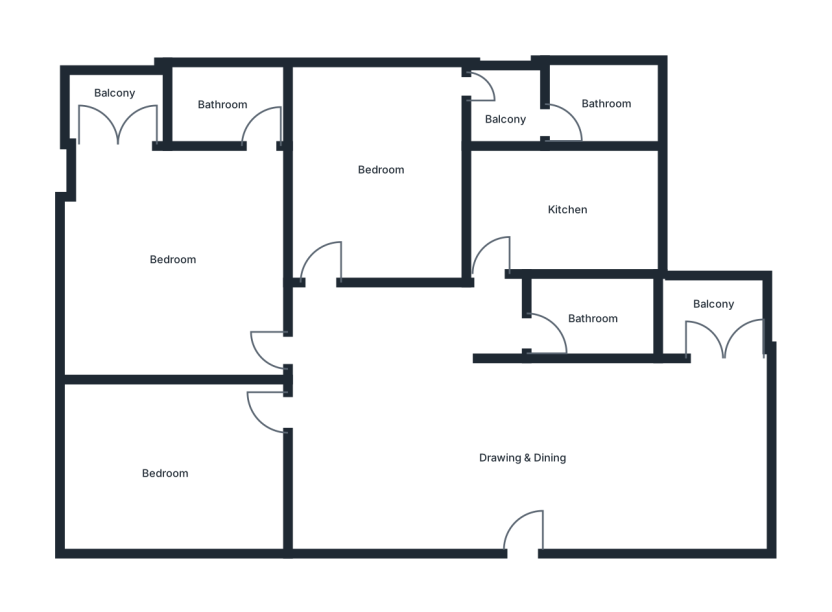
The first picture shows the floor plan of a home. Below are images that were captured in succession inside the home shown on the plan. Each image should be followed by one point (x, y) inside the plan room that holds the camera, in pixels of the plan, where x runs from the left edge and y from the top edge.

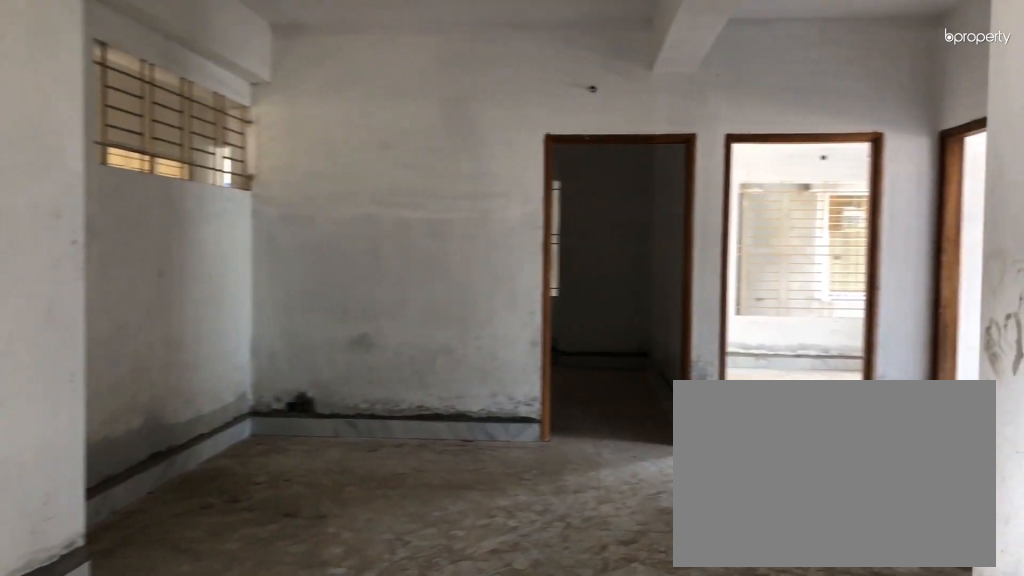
(520, 447)
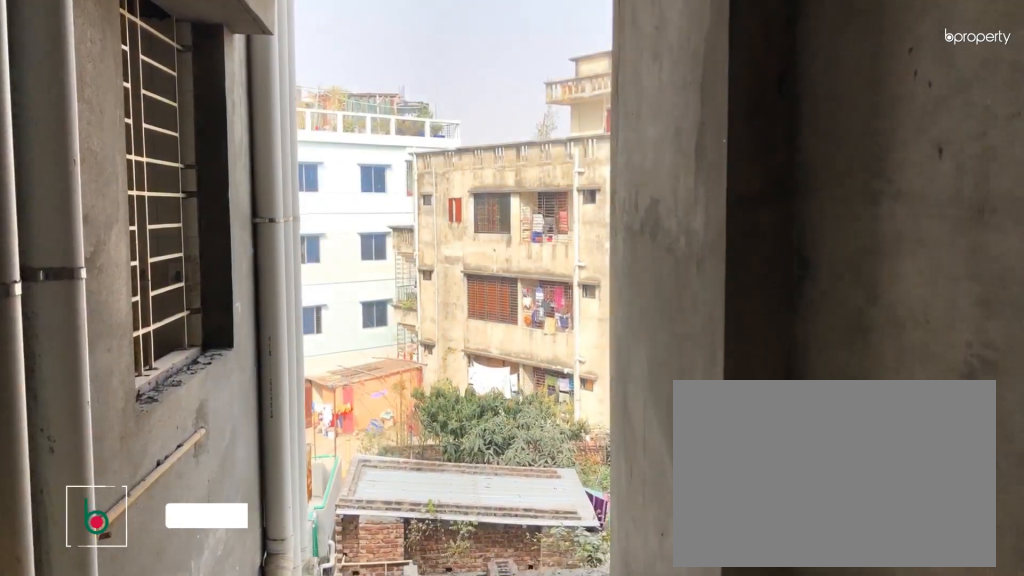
(709, 314)
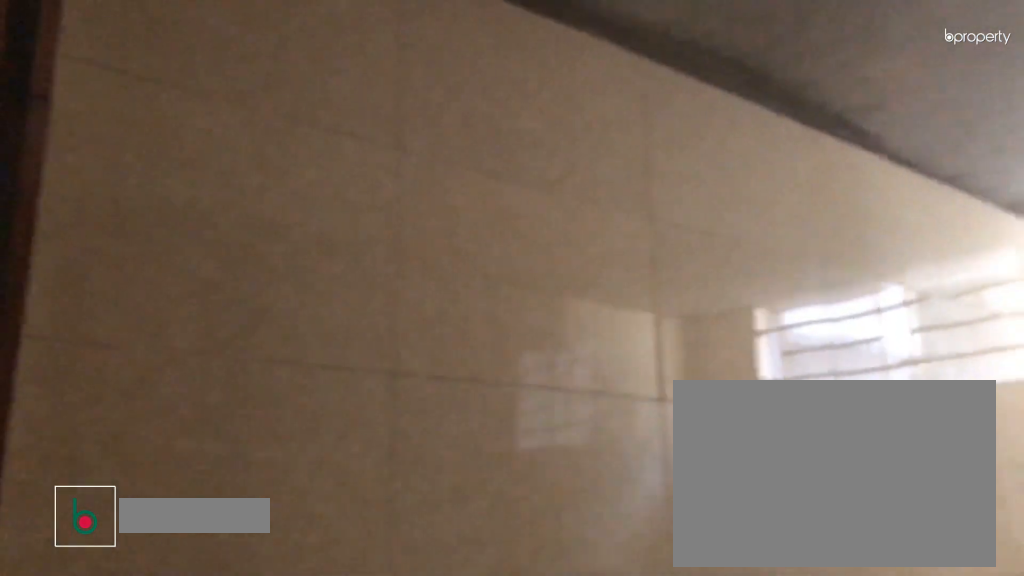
(588, 319)
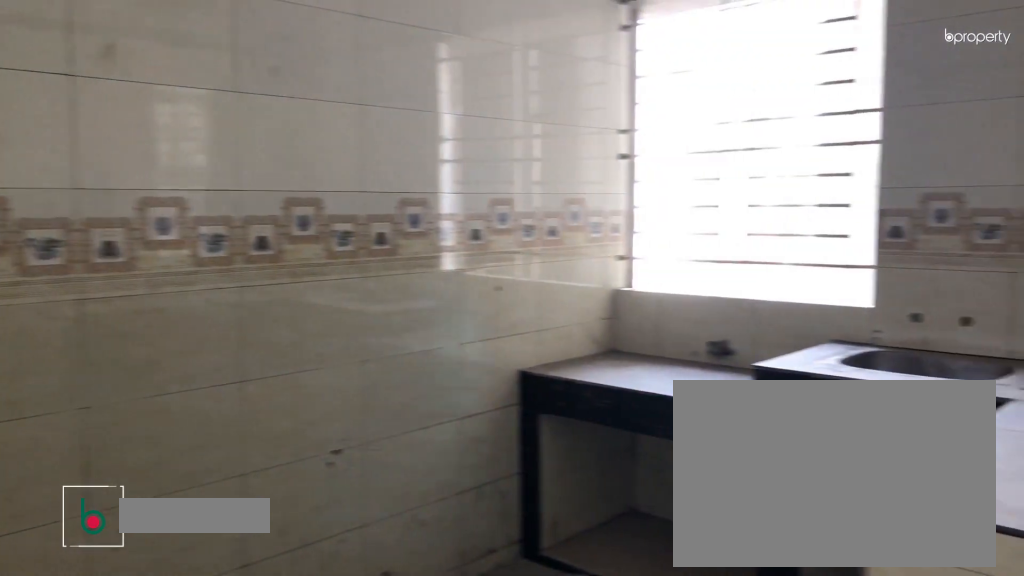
(558, 215)
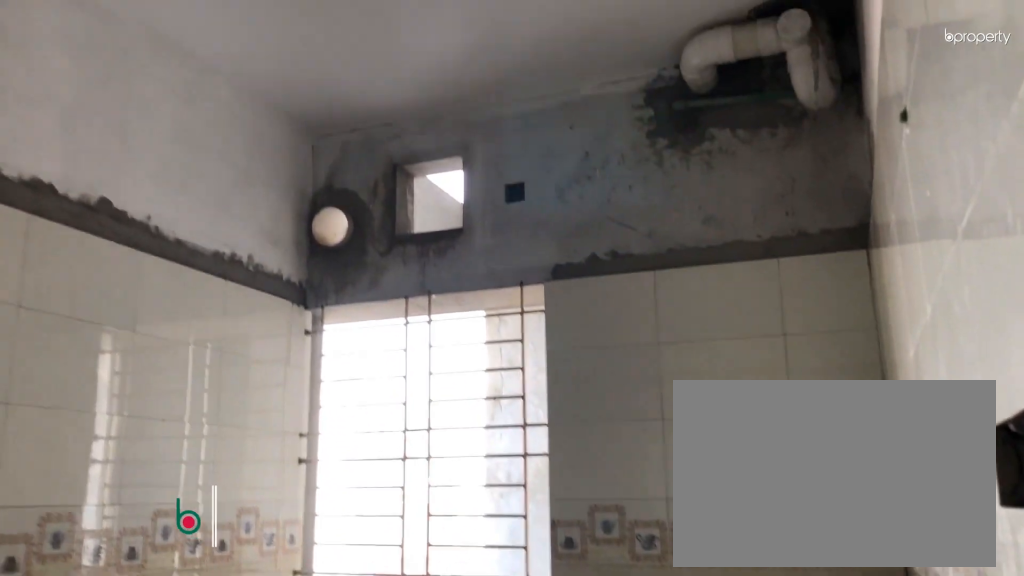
(558, 215)
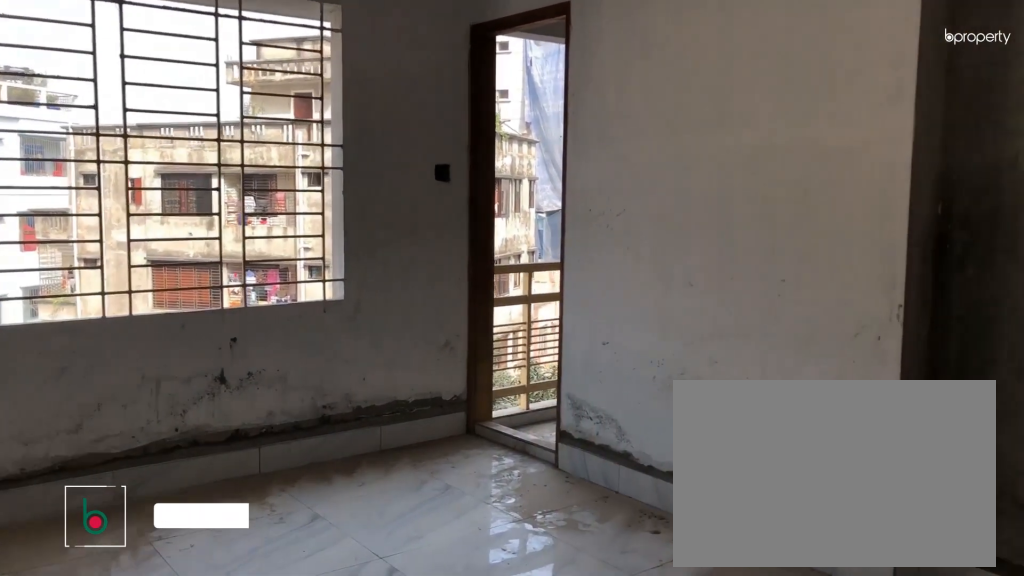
(382, 170)
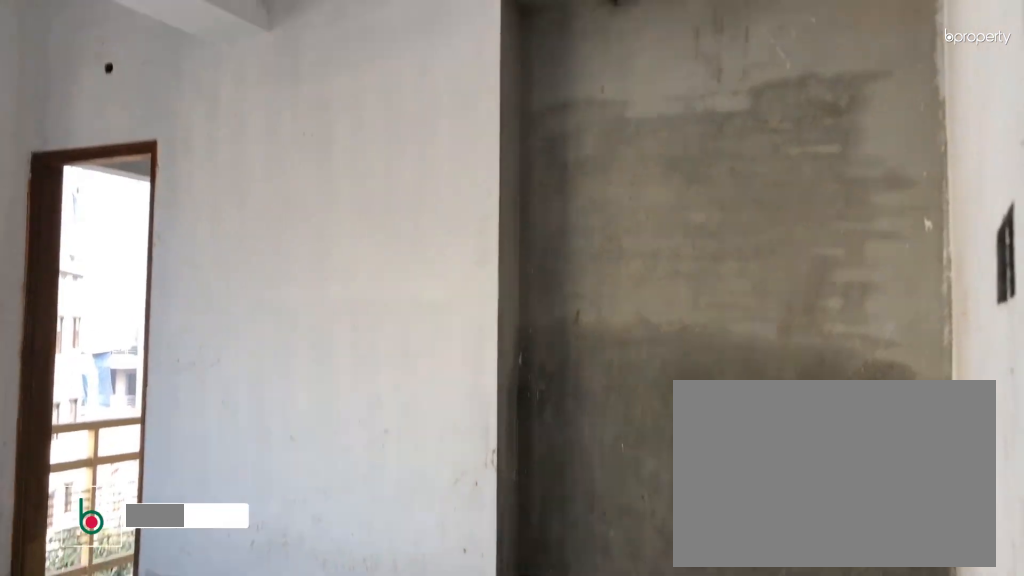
(382, 170)
